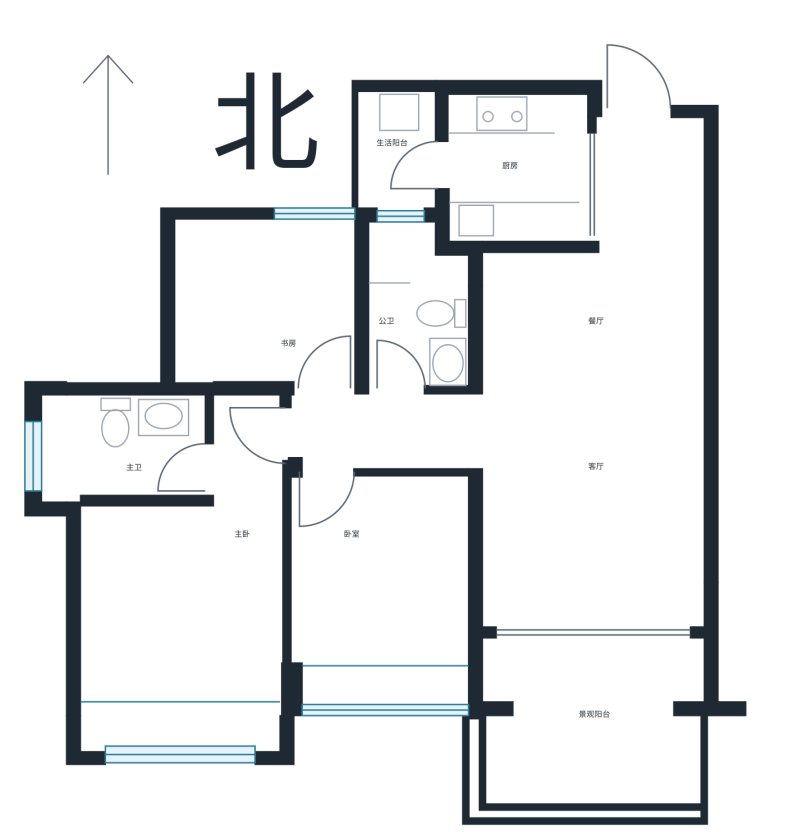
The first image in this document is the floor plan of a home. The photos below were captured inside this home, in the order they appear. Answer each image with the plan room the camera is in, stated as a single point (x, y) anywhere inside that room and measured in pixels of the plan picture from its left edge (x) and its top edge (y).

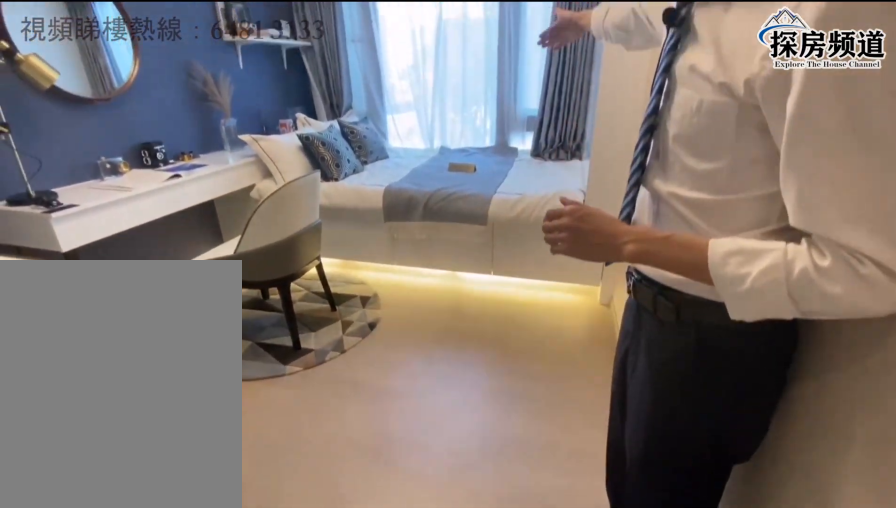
(388, 579)
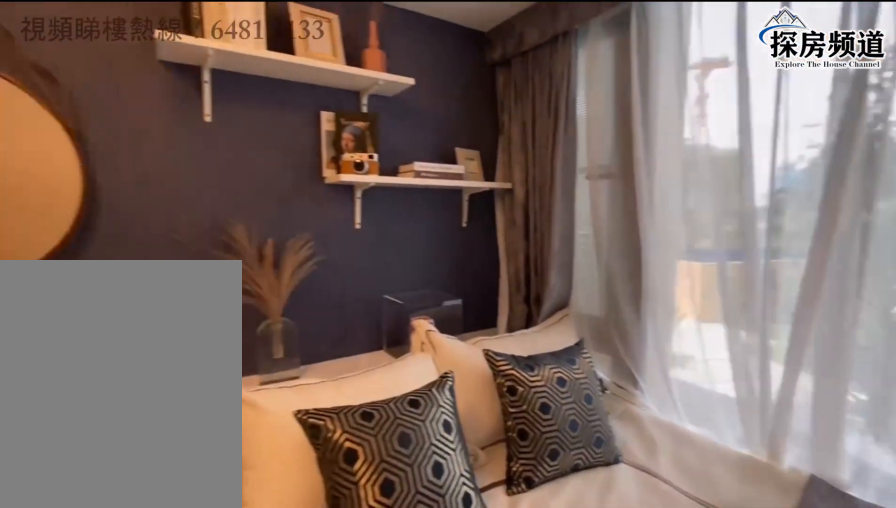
(389, 580)
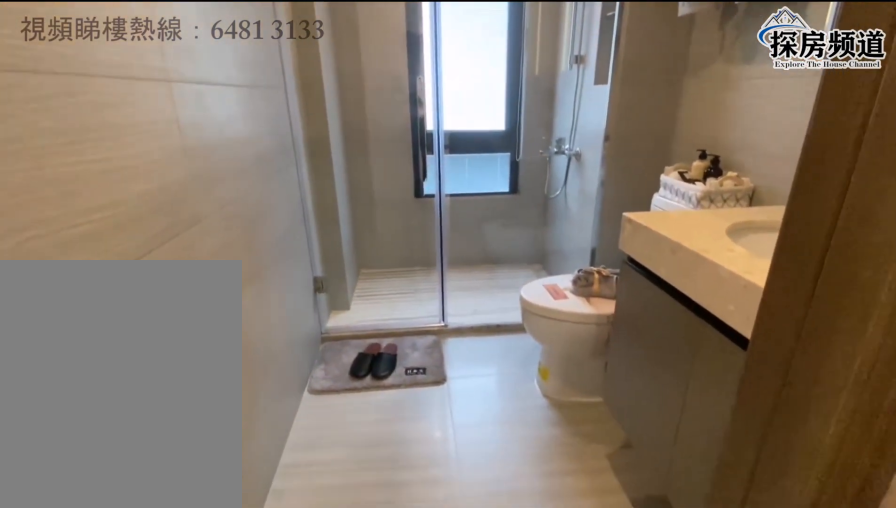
(127, 445)
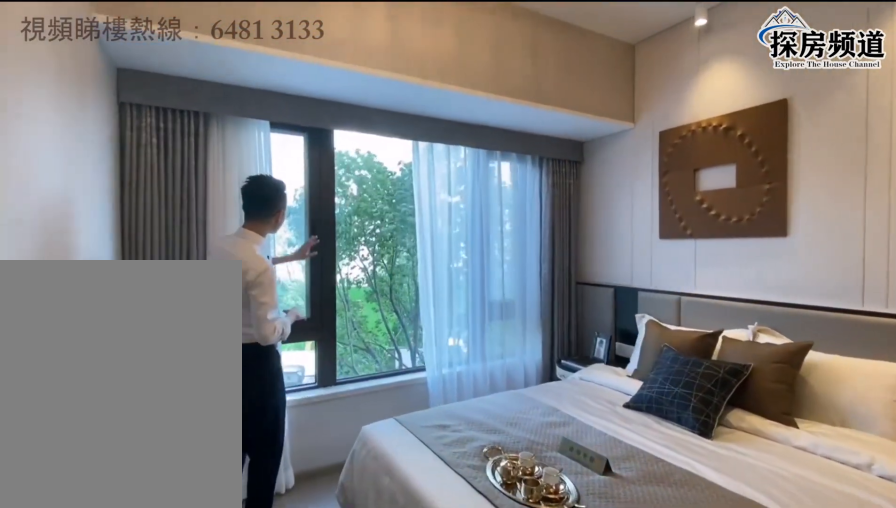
(164, 633)
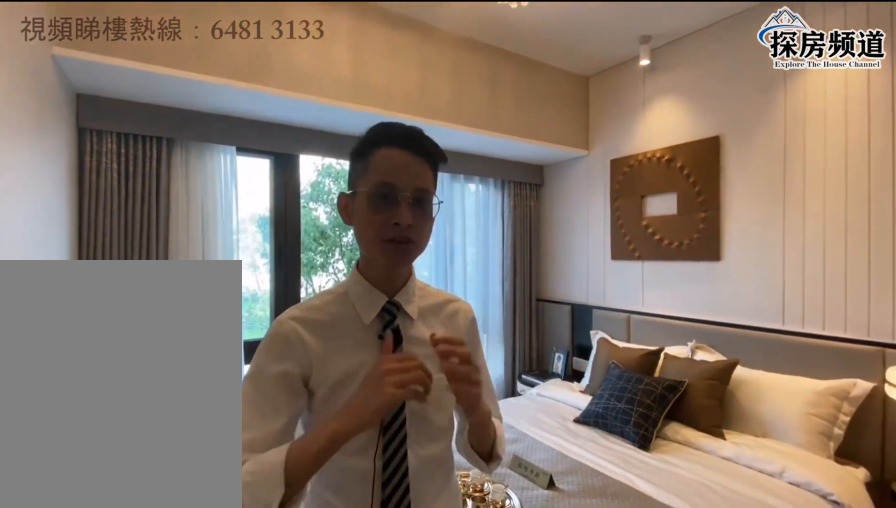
(164, 634)
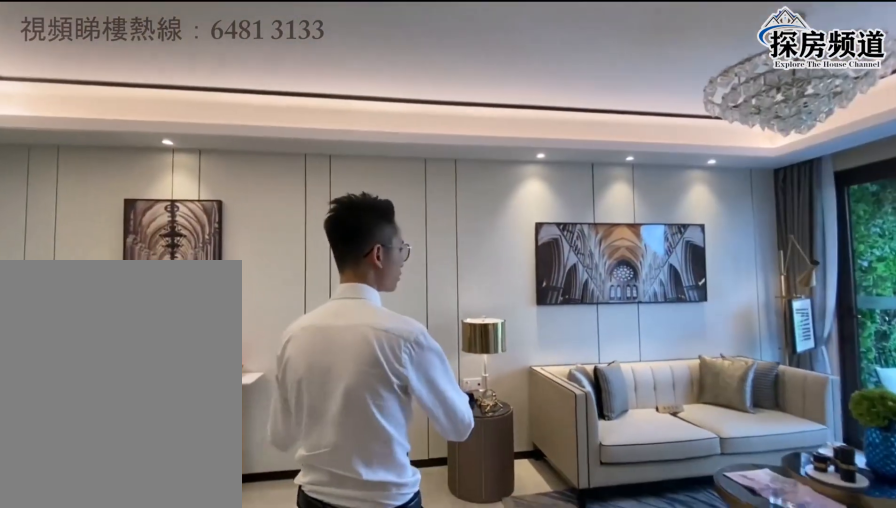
(615, 381)
